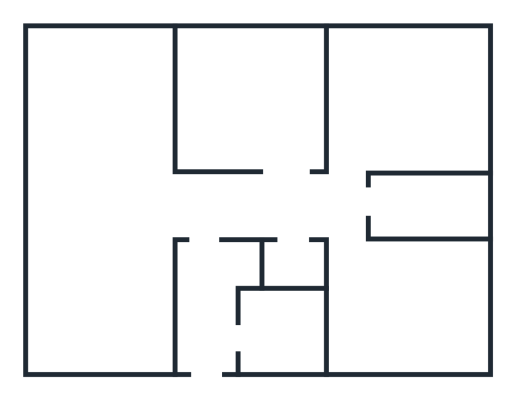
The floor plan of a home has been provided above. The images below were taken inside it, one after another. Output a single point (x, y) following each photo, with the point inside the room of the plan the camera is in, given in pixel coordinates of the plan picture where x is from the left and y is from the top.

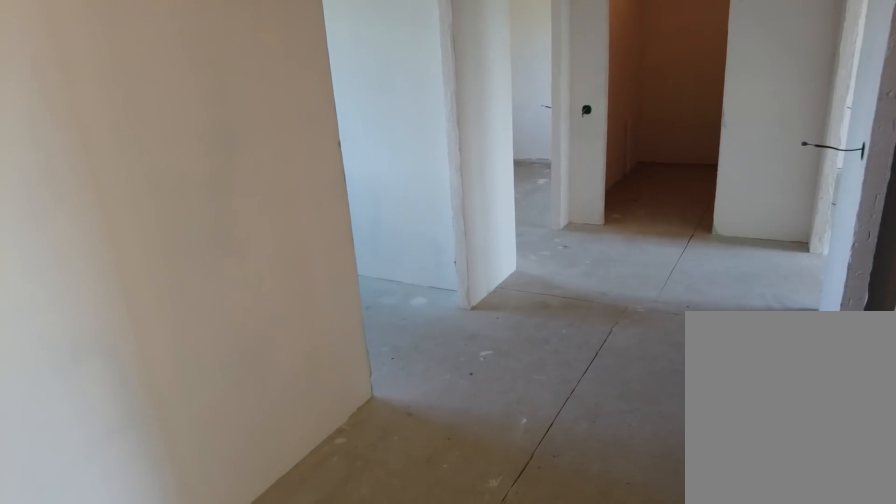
(207, 223)
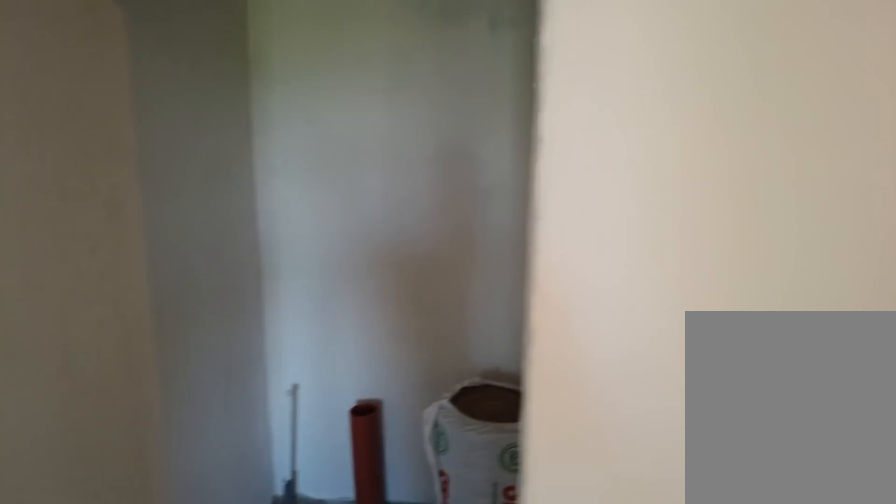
(300, 218)
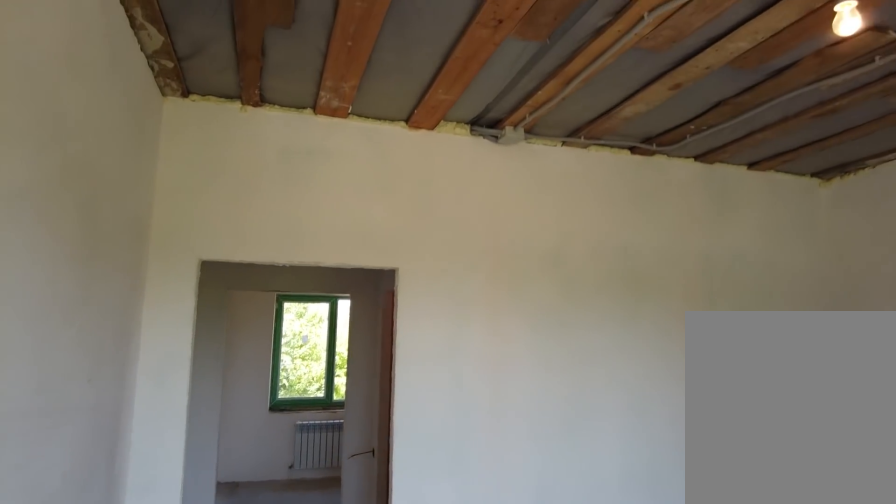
(373, 323)
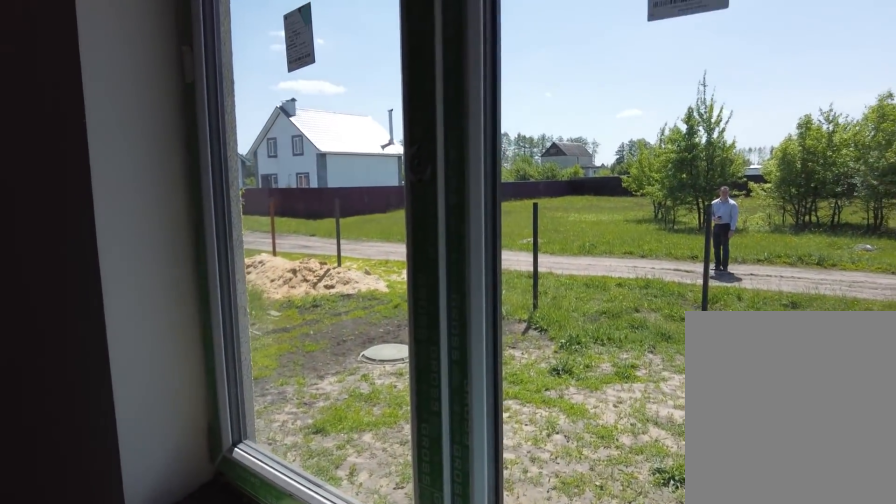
(373, 323)
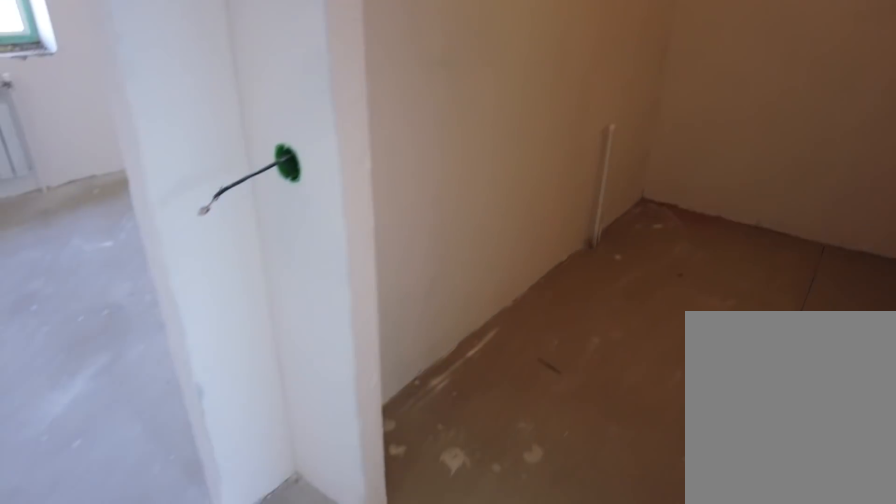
(347, 211)
